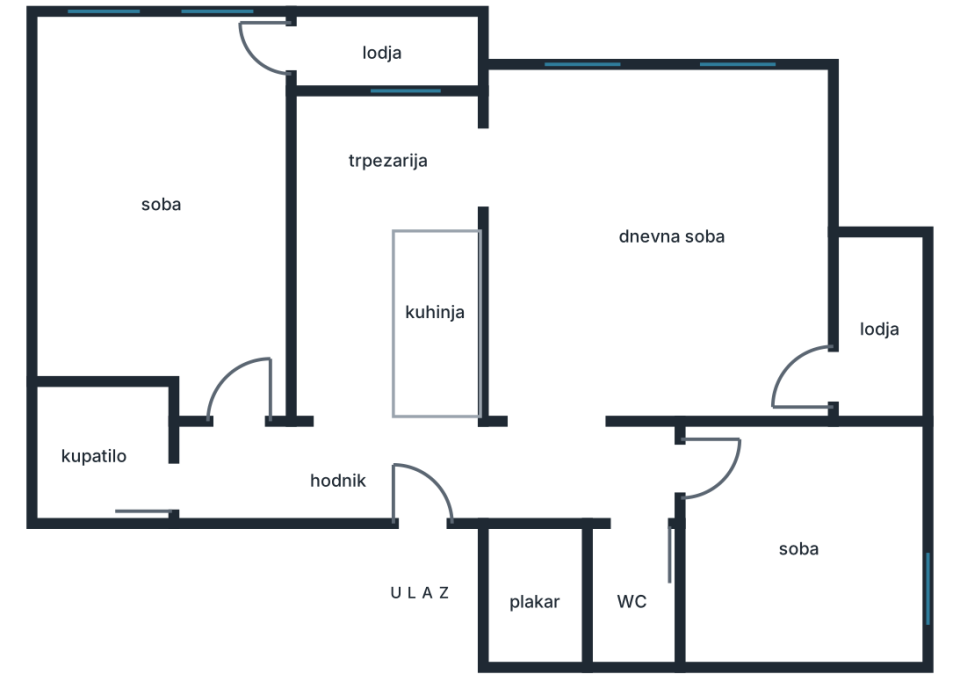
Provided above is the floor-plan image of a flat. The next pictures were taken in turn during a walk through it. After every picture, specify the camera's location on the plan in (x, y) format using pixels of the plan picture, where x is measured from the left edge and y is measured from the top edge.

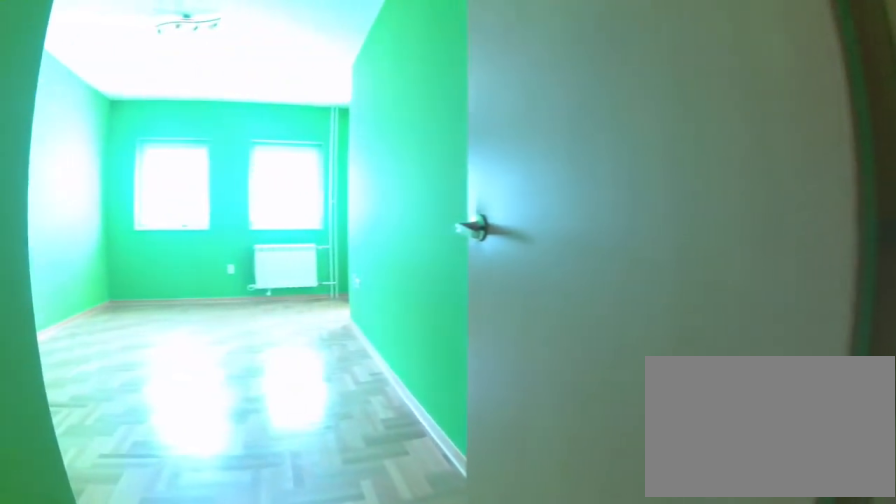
(222, 471)
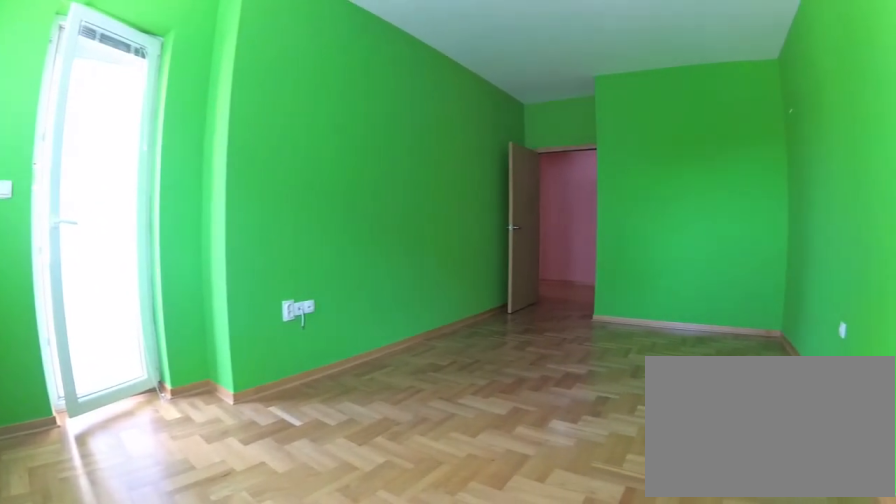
(76, 40)
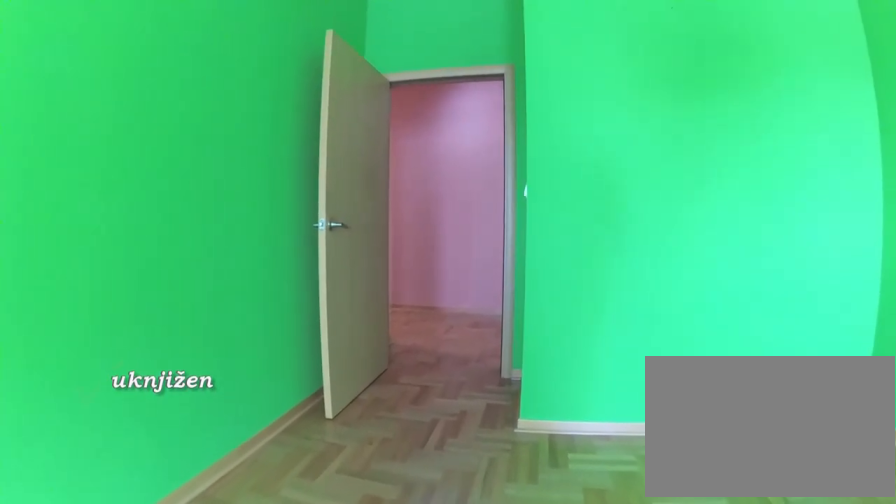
(162, 227)
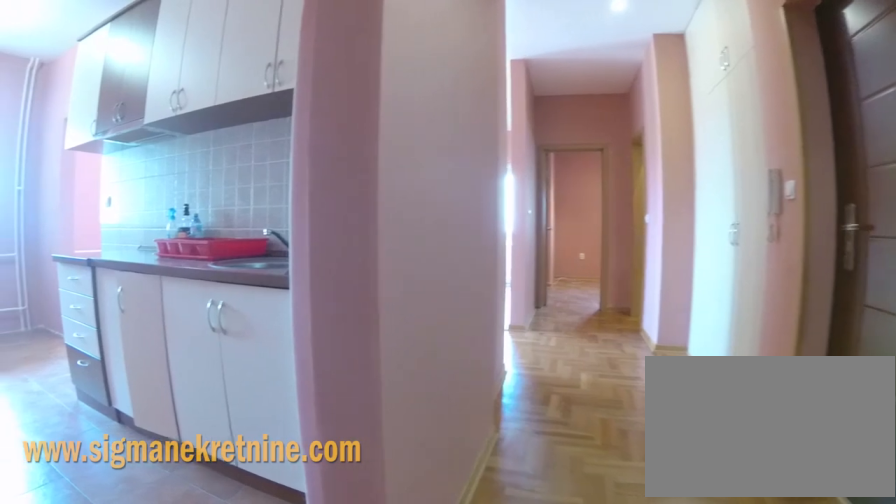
(330, 479)
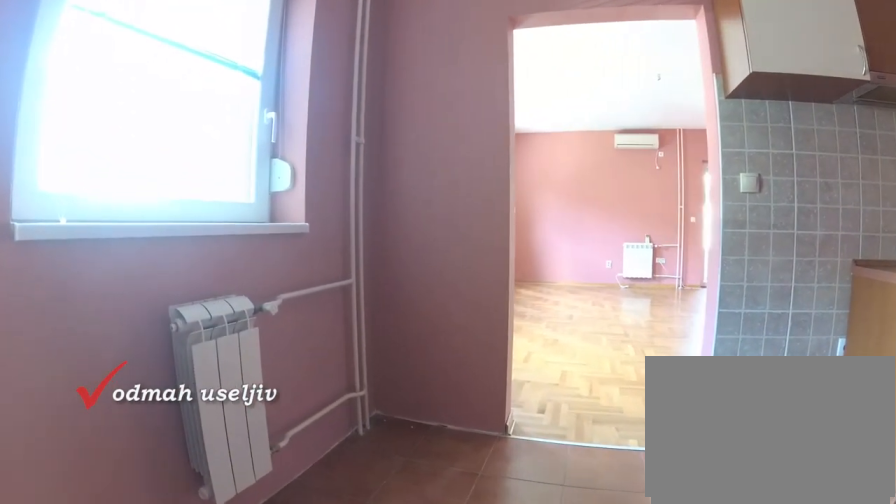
(320, 177)
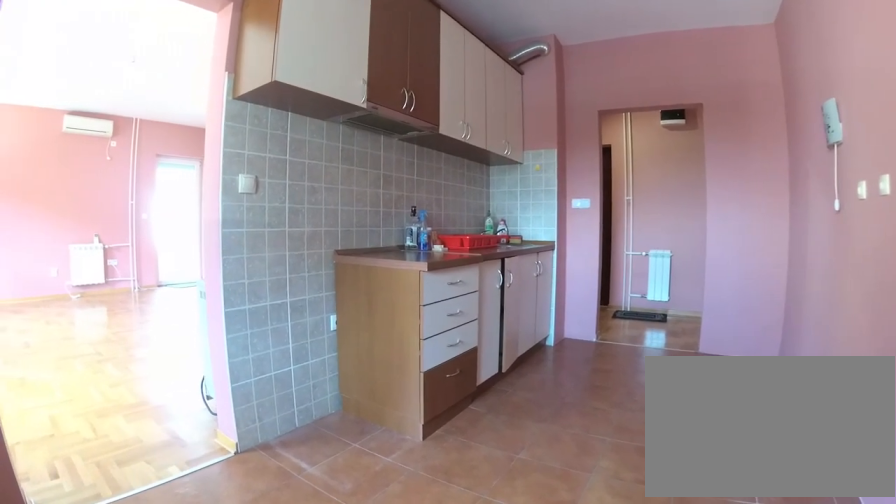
(334, 156)
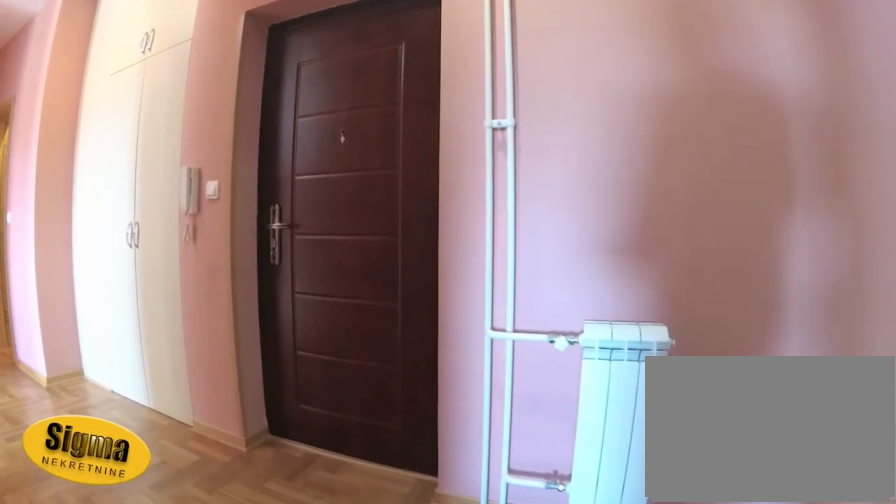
(336, 406)
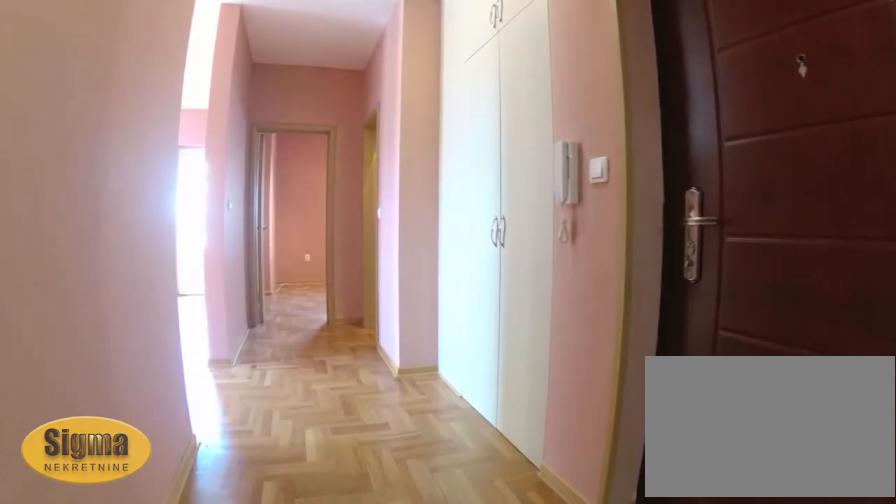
(335, 466)
